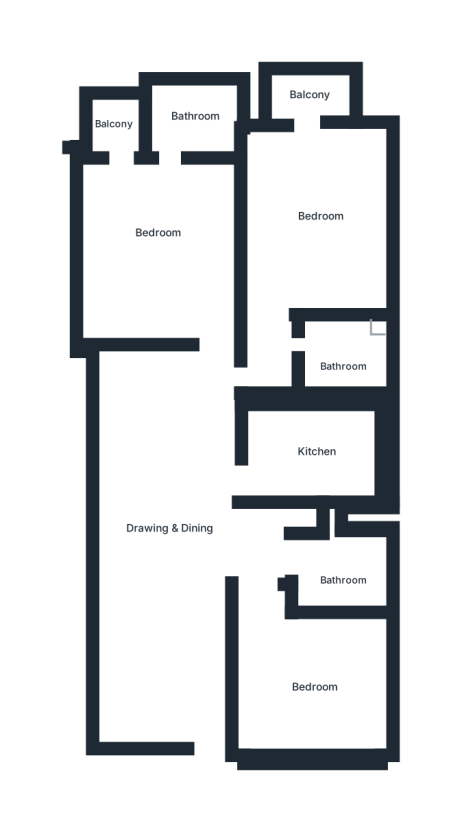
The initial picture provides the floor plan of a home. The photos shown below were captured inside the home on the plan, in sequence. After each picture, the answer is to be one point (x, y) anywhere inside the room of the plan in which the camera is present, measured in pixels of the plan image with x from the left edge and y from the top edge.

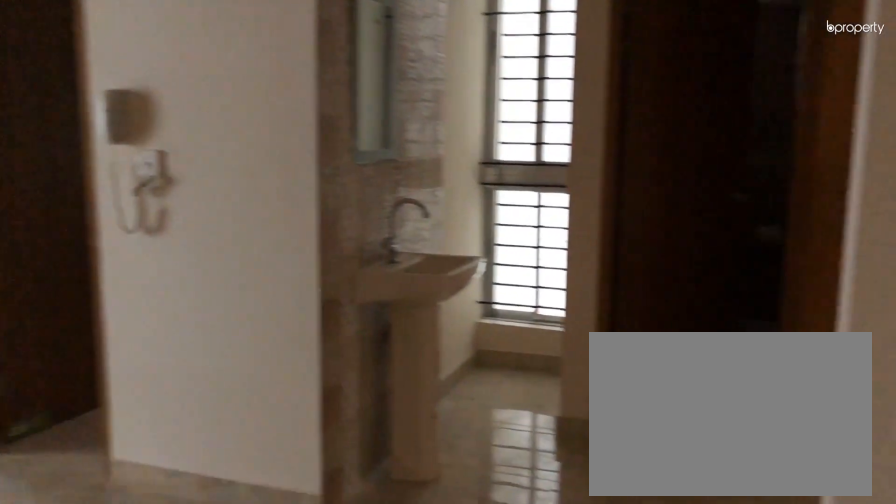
(166, 525)
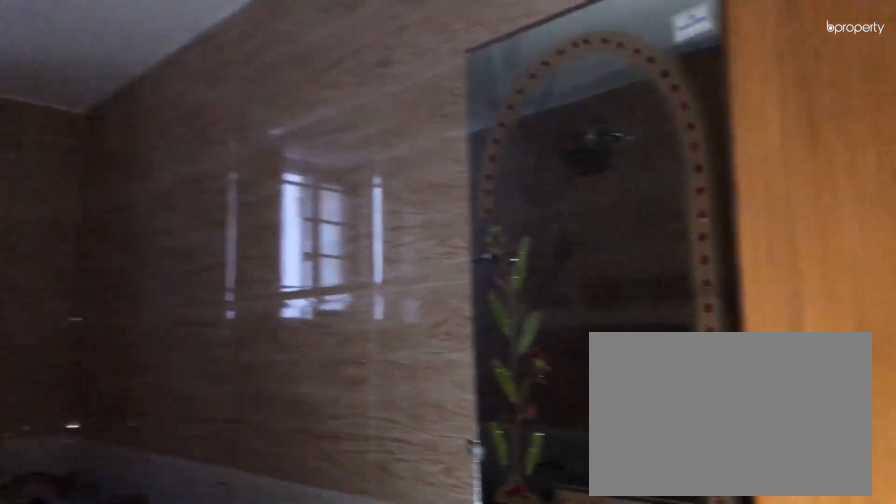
(333, 573)
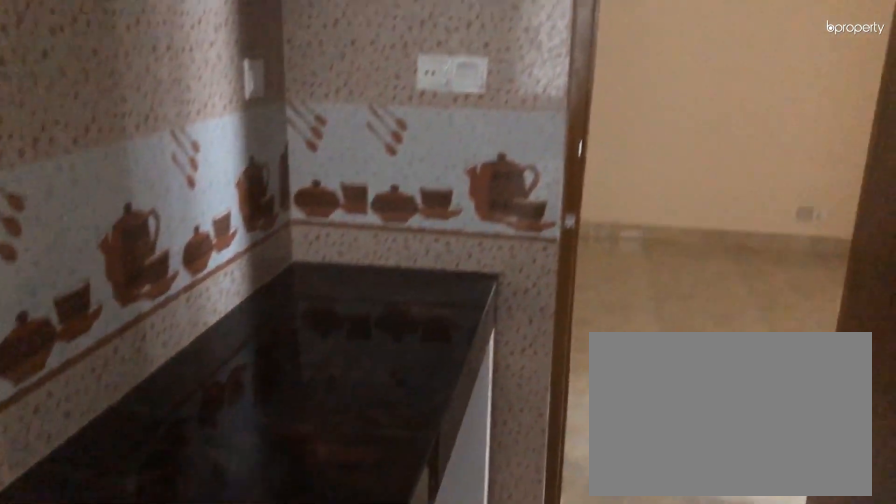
(315, 445)
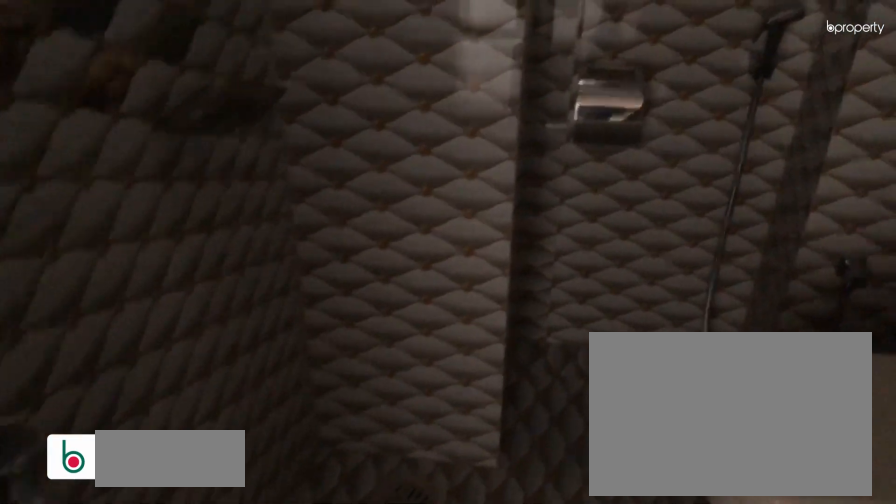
(338, 355)
